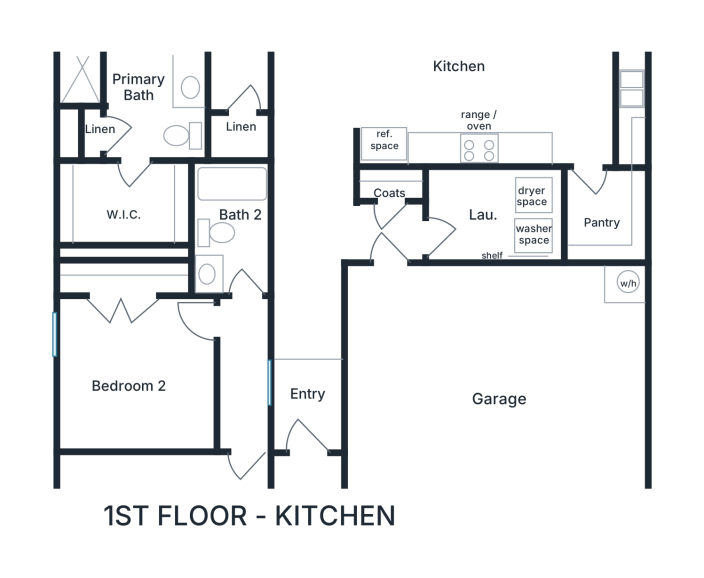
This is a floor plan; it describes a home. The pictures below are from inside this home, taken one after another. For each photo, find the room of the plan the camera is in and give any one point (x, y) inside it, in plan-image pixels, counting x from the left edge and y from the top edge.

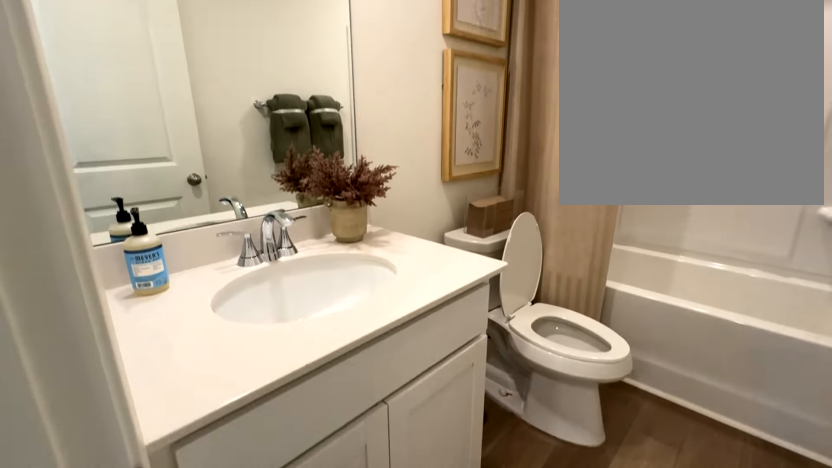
(232, 226)
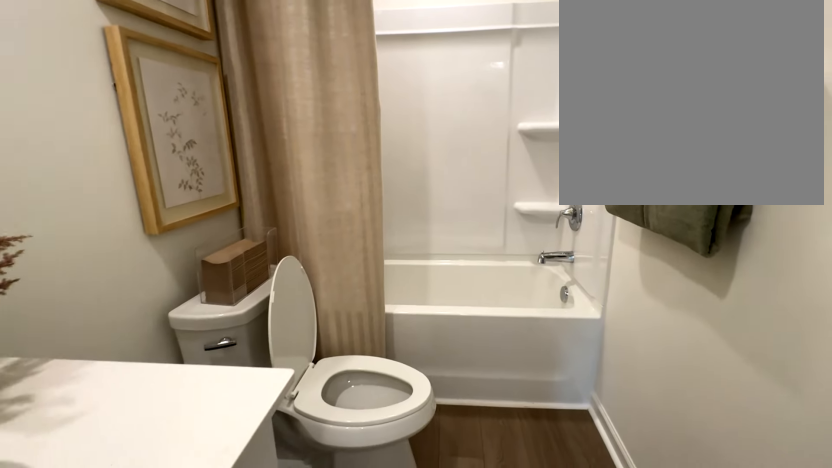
(232, 226)
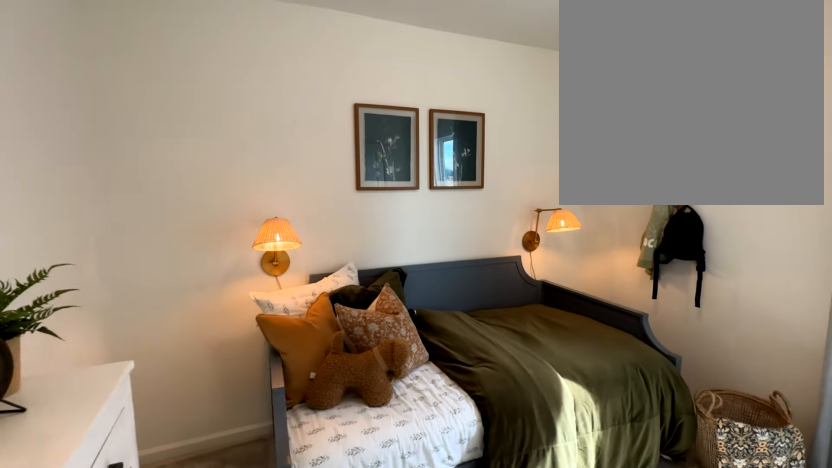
(135, 372)
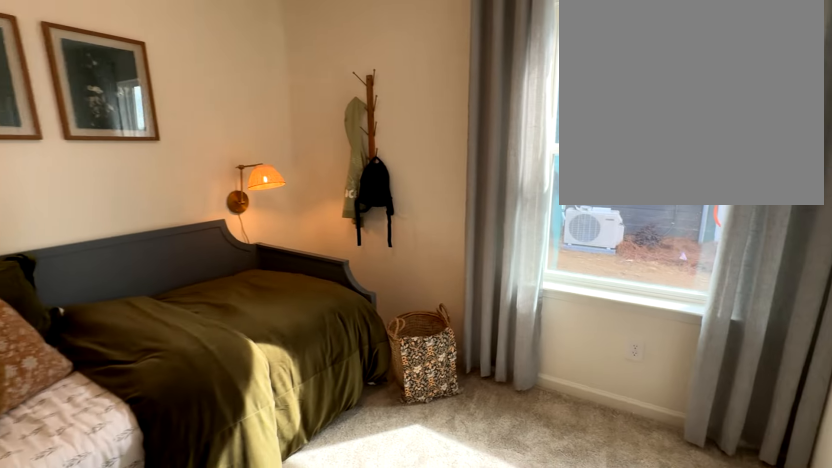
(135, 372)
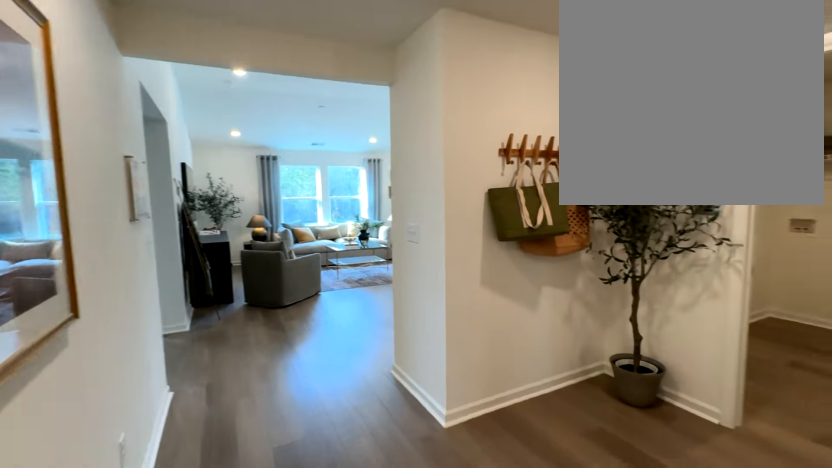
(349, 215)
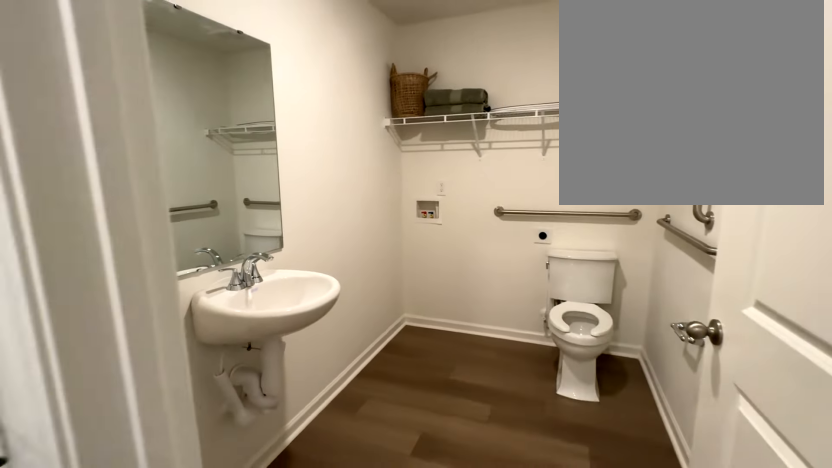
(495, 215)
